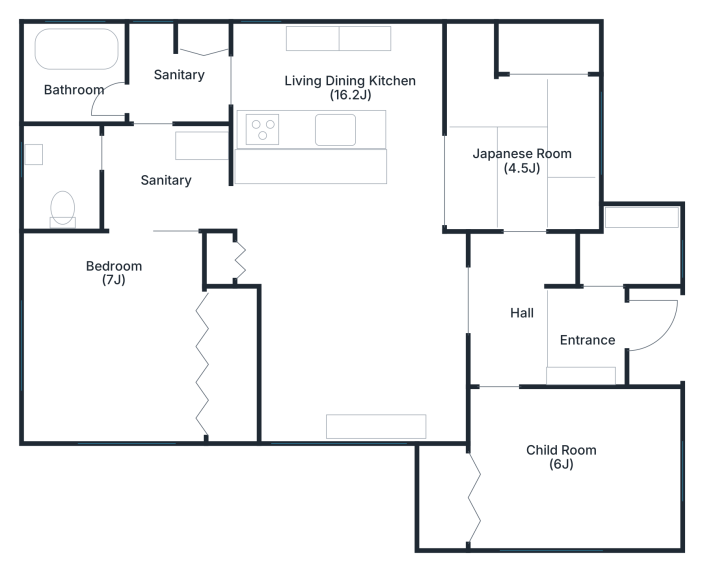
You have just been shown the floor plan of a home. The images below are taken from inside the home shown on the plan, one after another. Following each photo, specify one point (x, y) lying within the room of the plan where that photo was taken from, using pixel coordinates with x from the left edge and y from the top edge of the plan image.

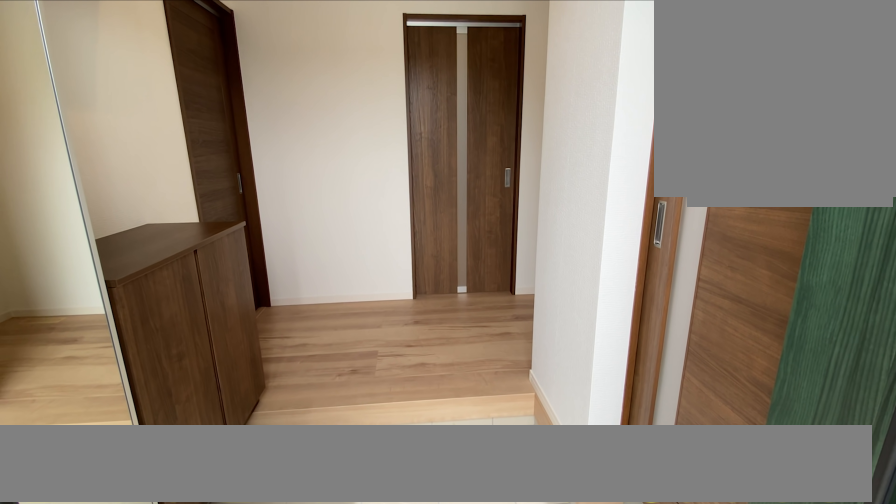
(584, 331)
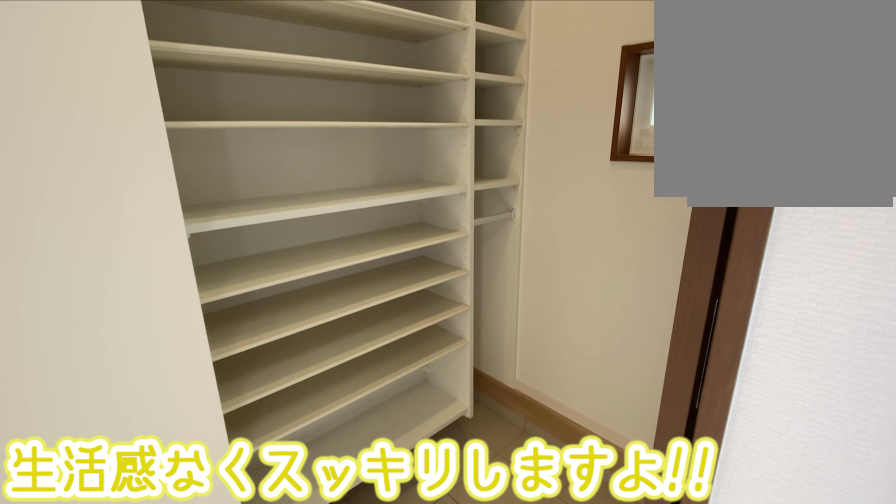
(632, 250)
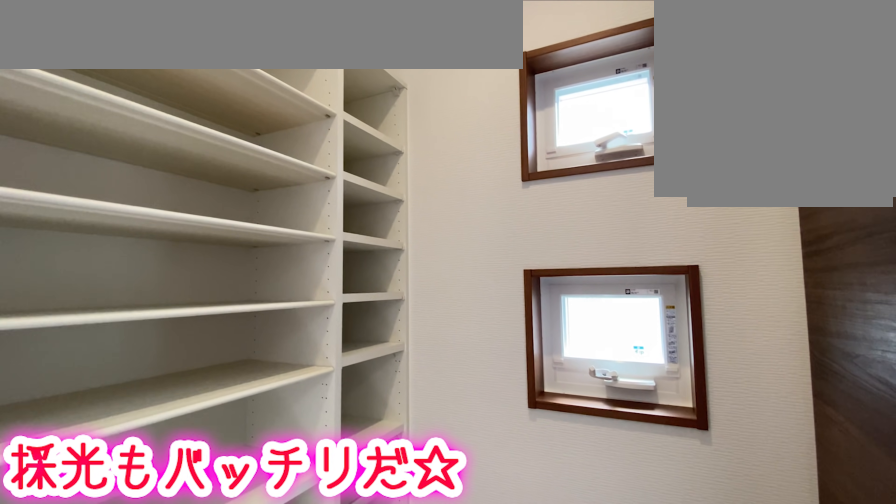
(636, 242)
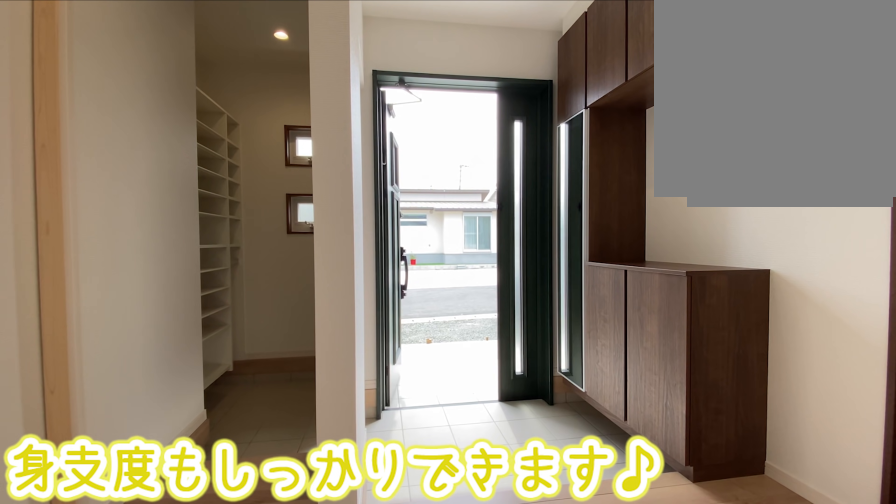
(584, 331)
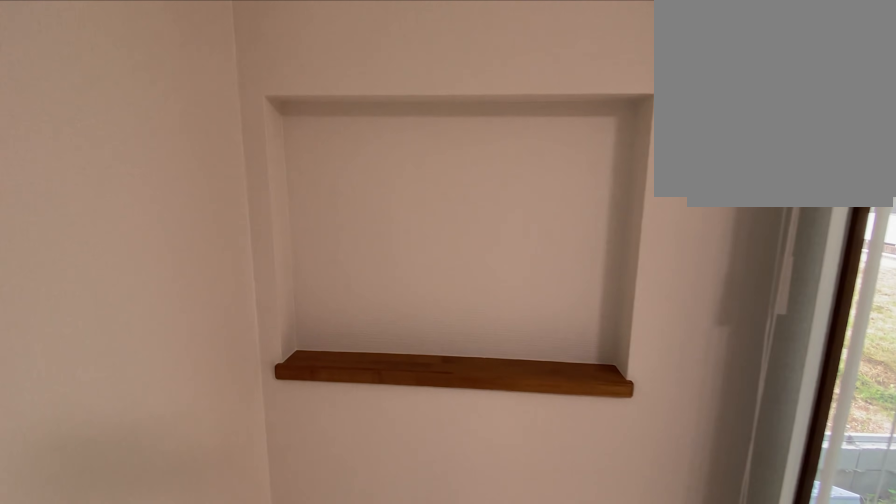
(354, 297)
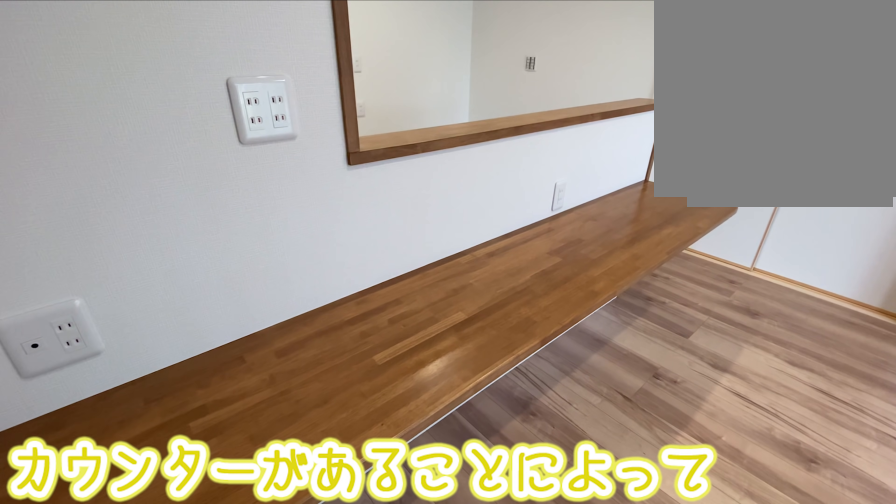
(354, 297)
